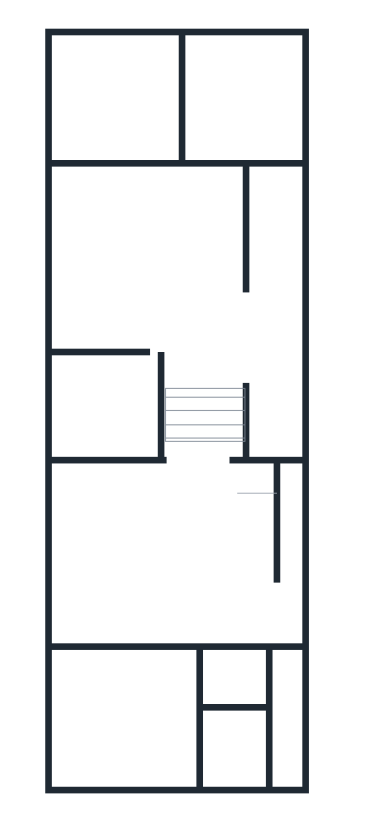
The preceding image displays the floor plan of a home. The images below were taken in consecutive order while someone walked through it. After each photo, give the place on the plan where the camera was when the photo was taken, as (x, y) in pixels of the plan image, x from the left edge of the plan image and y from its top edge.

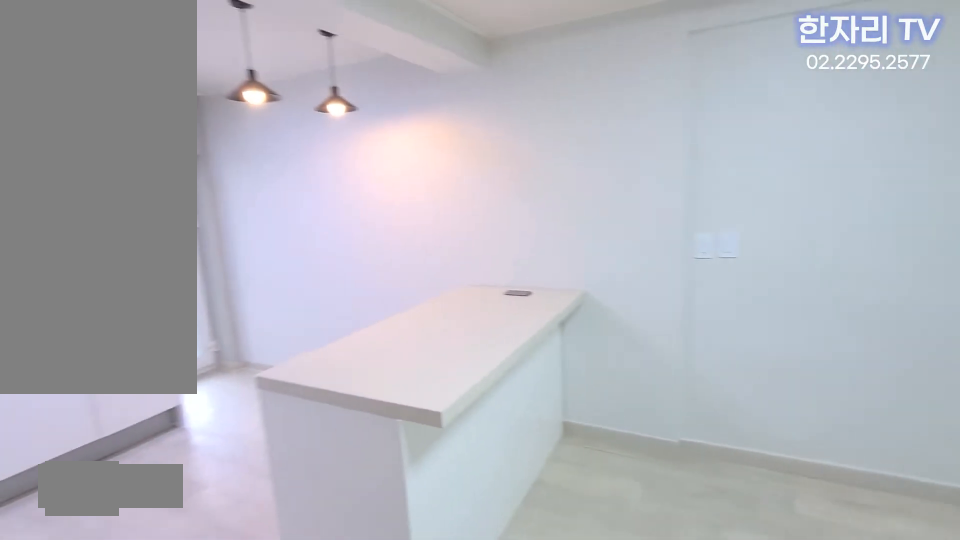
(187, 530)
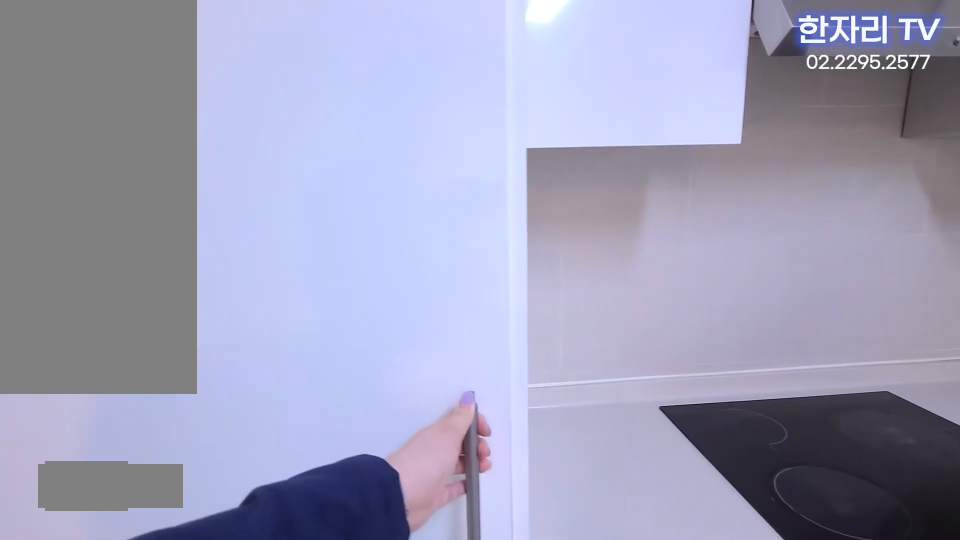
(242, 552)
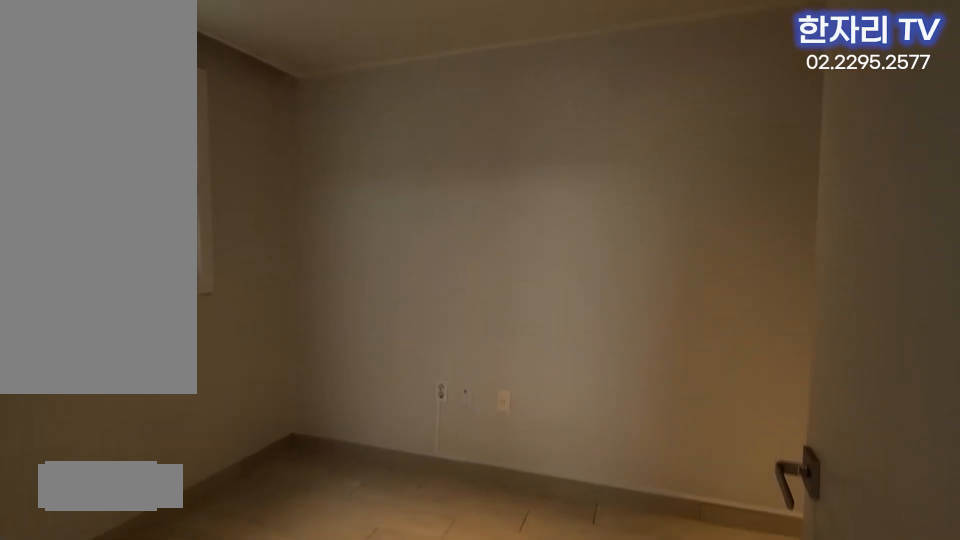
(116, 428)
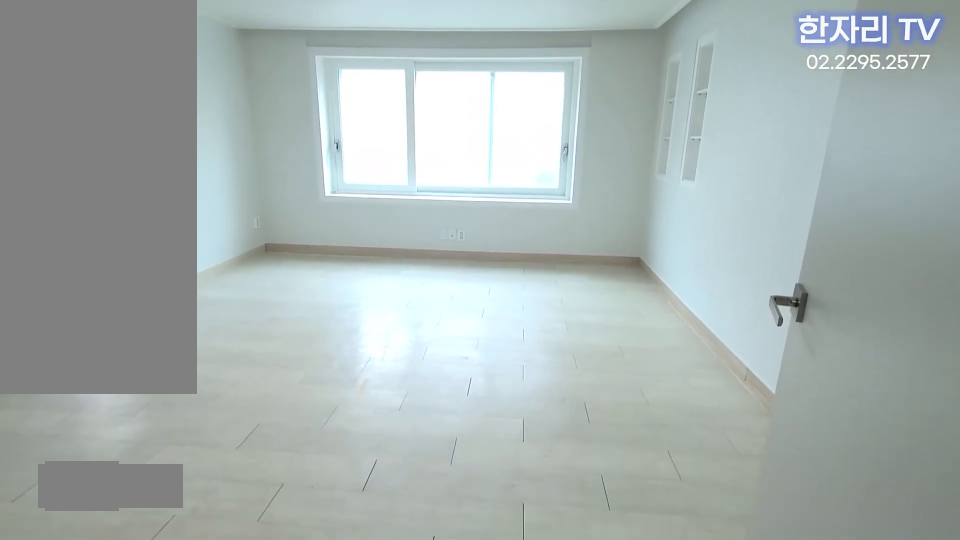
(123, 719)
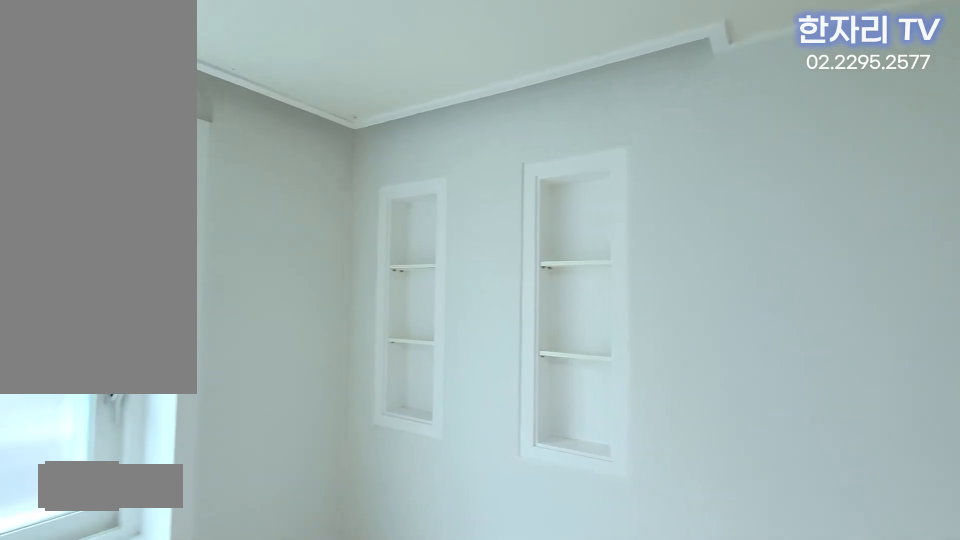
(121, 719)
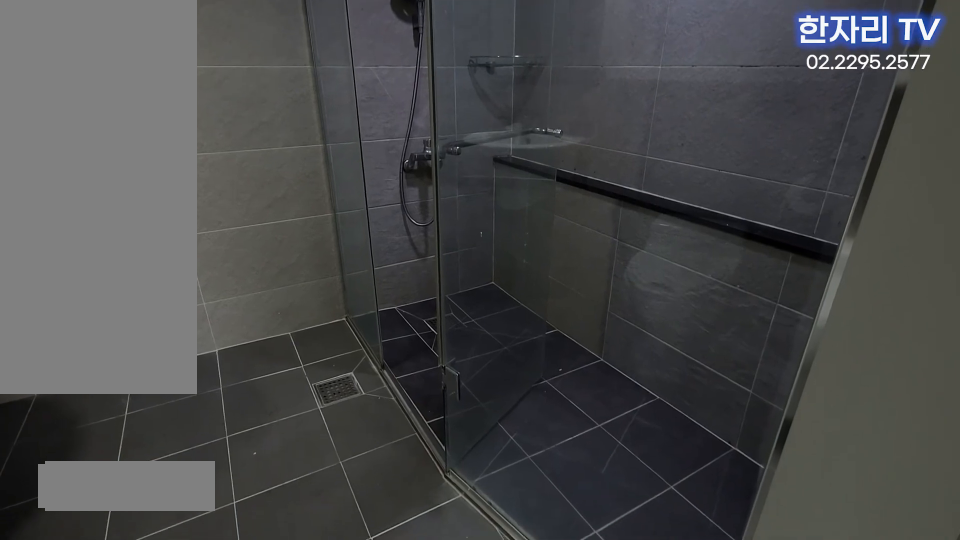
(236, 675)
